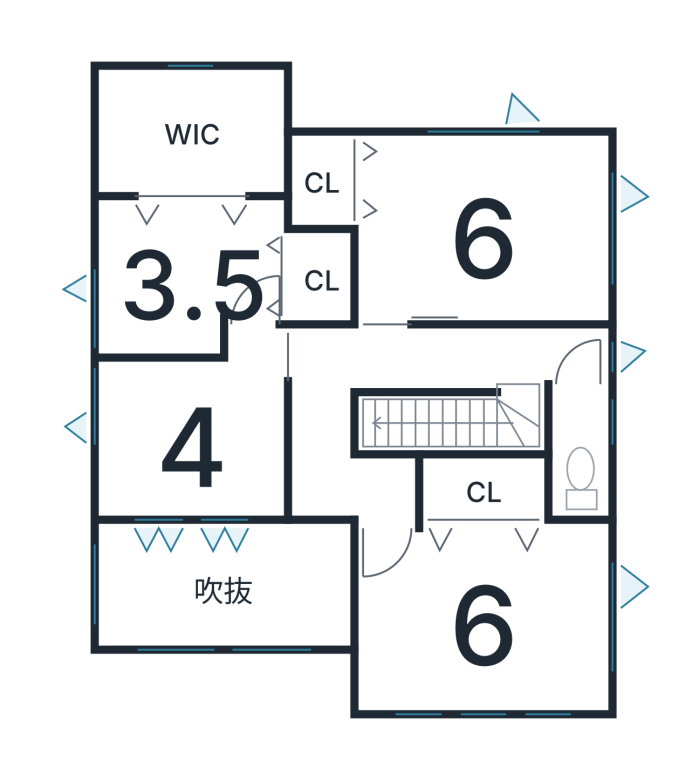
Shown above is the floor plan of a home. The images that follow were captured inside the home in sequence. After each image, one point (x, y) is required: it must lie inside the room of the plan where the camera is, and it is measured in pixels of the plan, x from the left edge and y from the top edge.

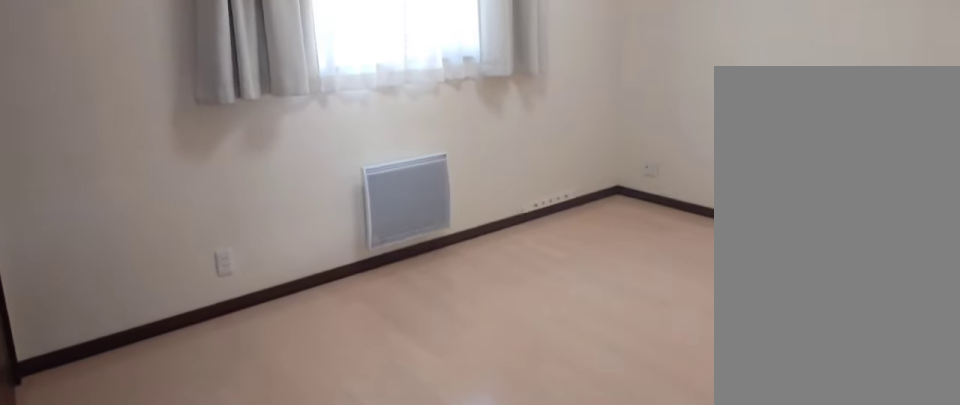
(467, 240)
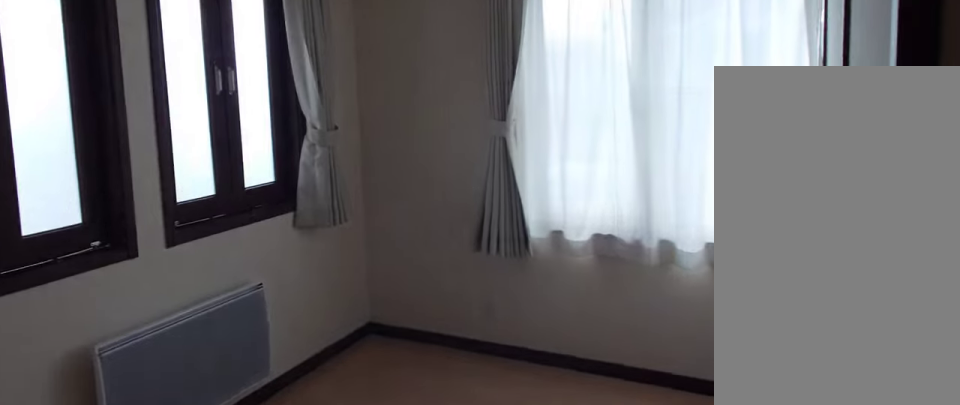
(183, 439)
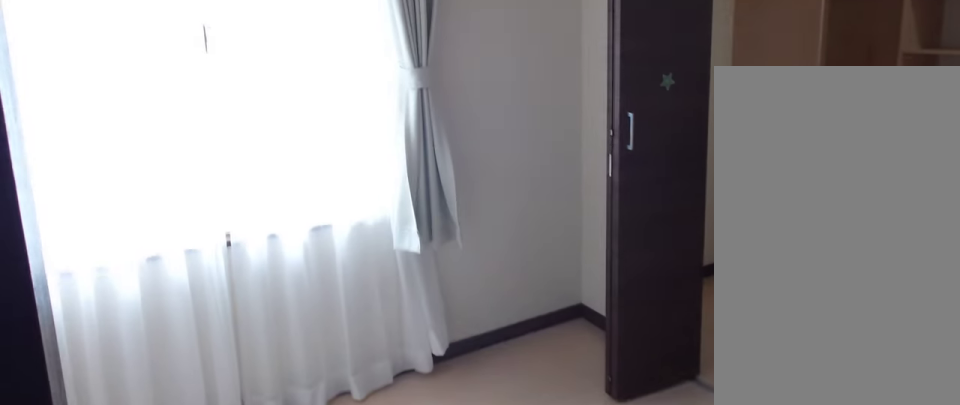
(185, 286)
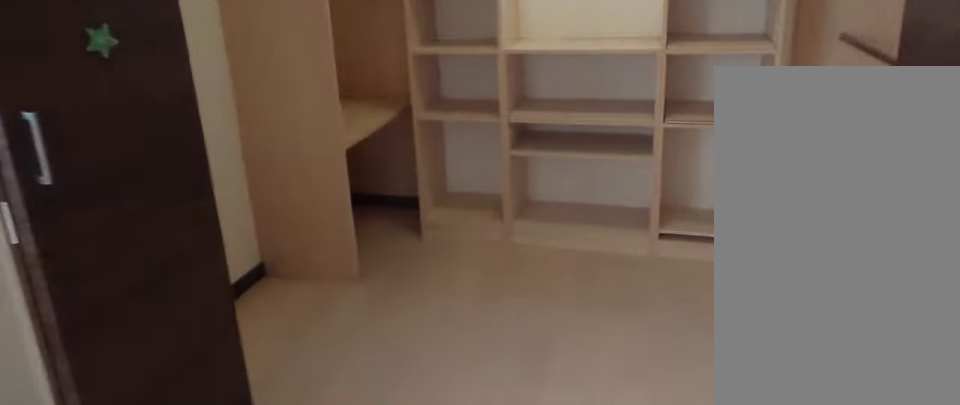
(178, 122)
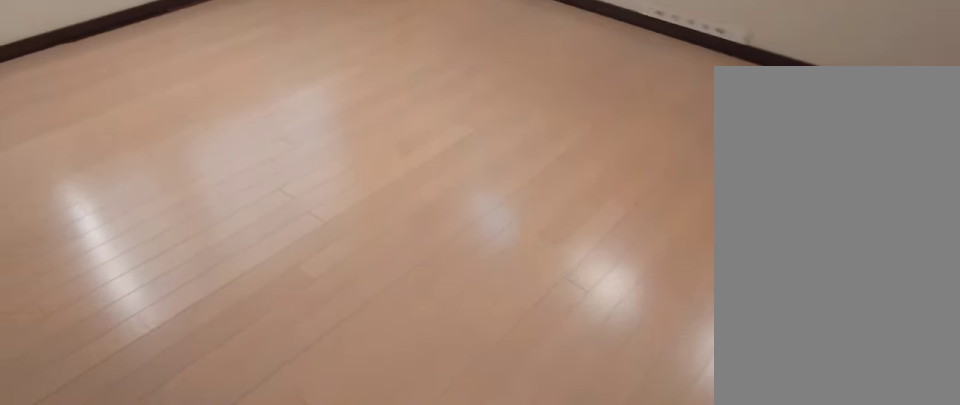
(474, 603)
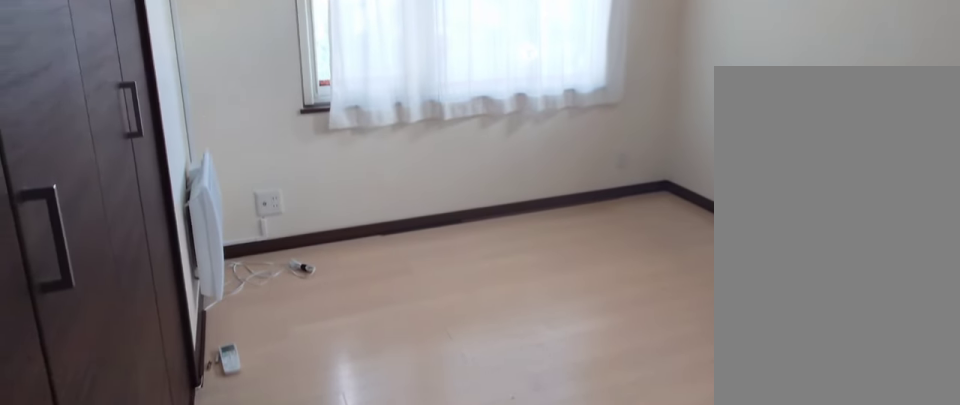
(474, 603)
